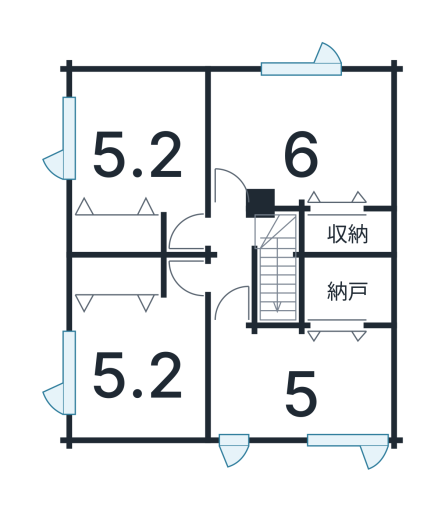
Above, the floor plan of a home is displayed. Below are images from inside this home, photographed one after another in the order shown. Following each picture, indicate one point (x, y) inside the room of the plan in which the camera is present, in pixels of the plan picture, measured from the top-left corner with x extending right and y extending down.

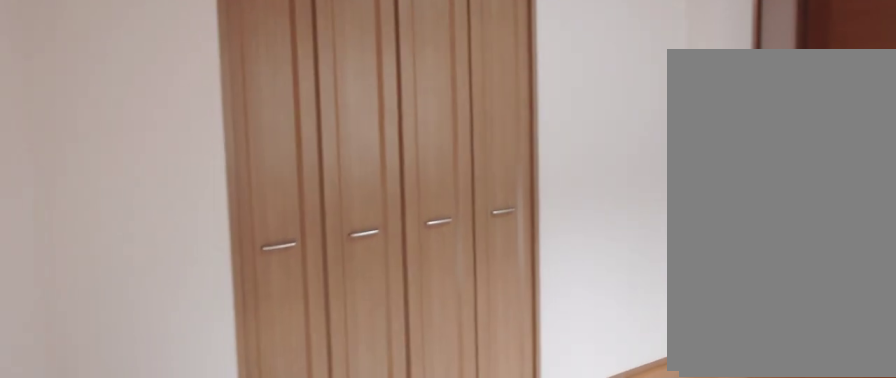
(297, 142)
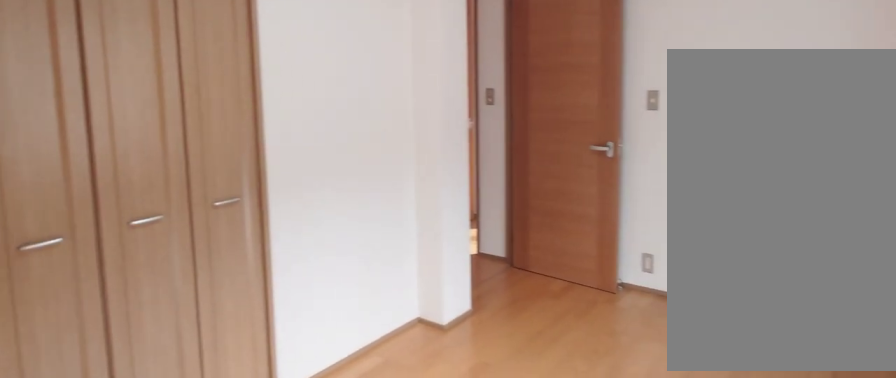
(297, 142)
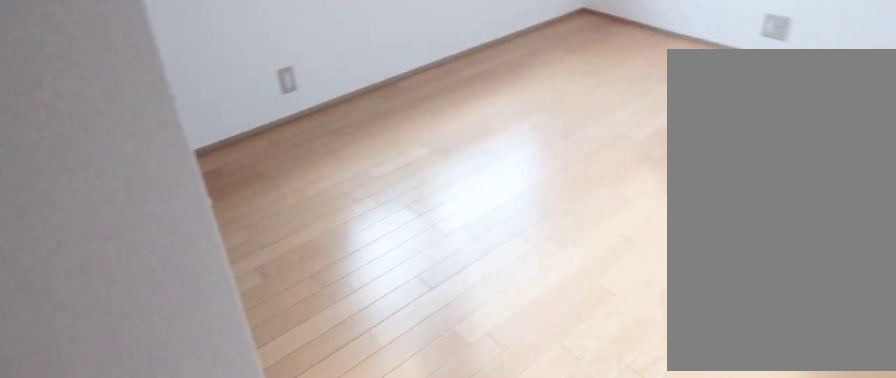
(127, 149)
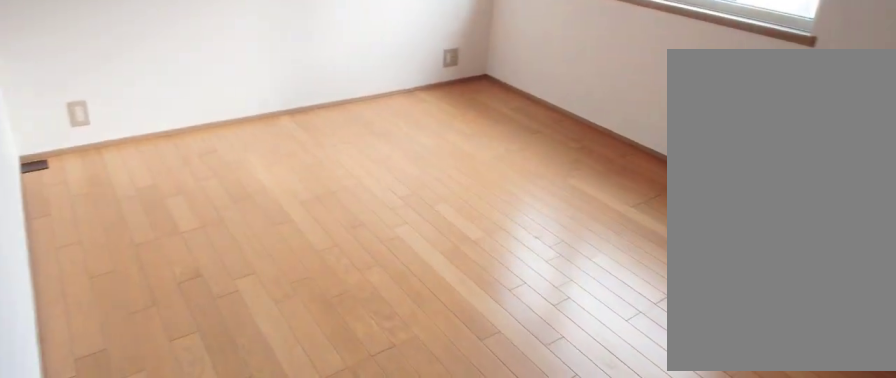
(134, 369)
